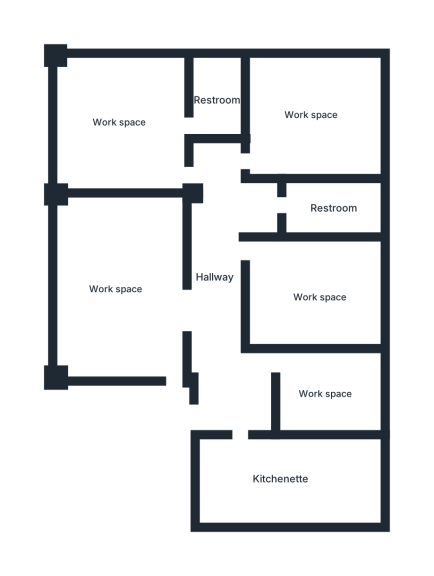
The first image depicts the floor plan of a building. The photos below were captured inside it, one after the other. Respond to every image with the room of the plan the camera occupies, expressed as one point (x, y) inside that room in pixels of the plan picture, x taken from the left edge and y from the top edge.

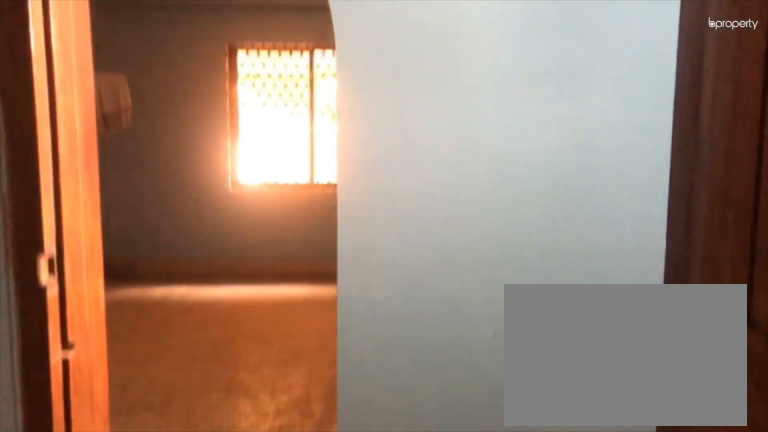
(301, 302)
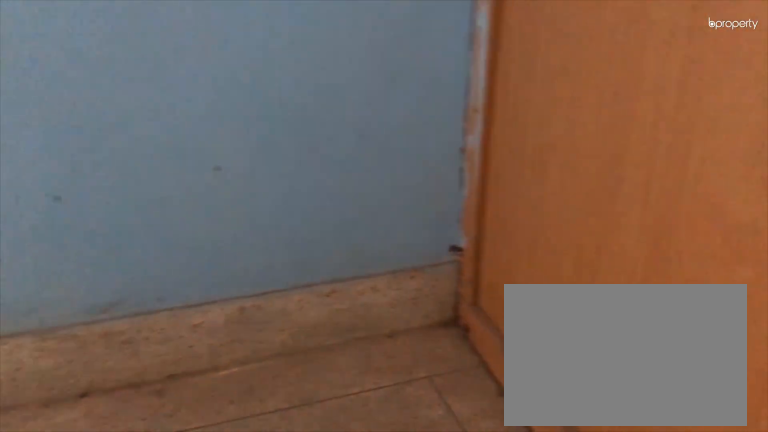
(319, 394)
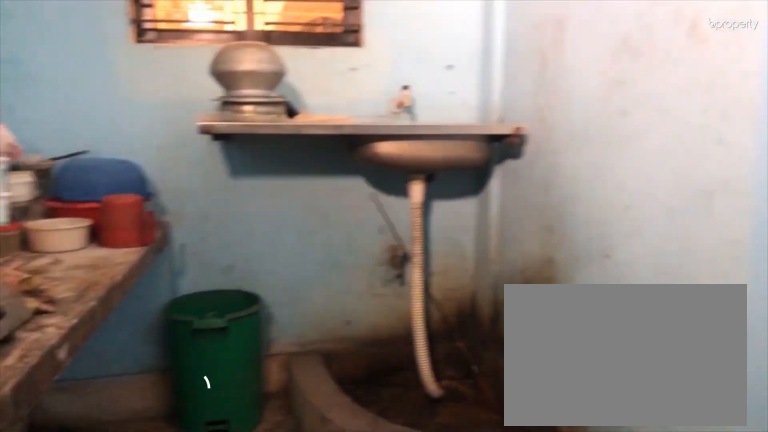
(278, 486)
